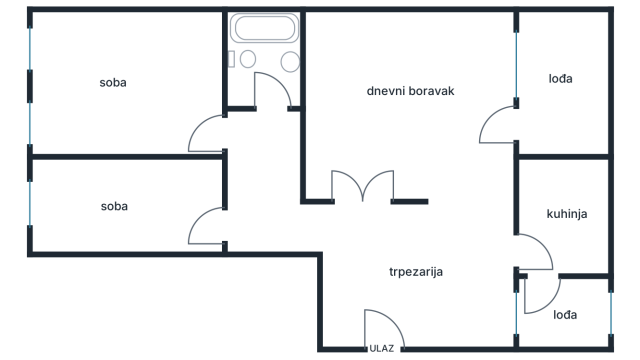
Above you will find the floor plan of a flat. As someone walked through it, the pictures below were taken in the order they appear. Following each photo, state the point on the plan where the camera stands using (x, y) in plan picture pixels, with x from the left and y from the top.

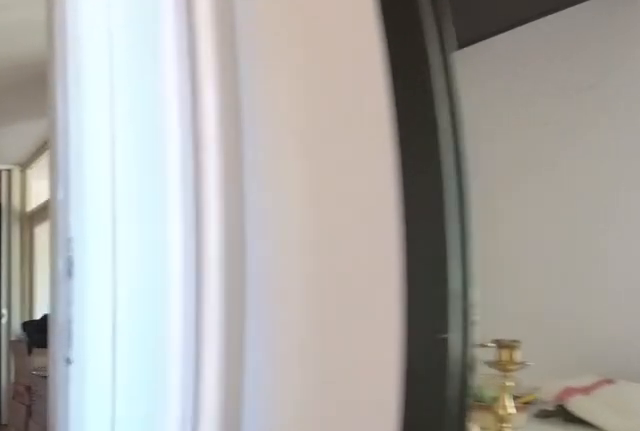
(543, 265)
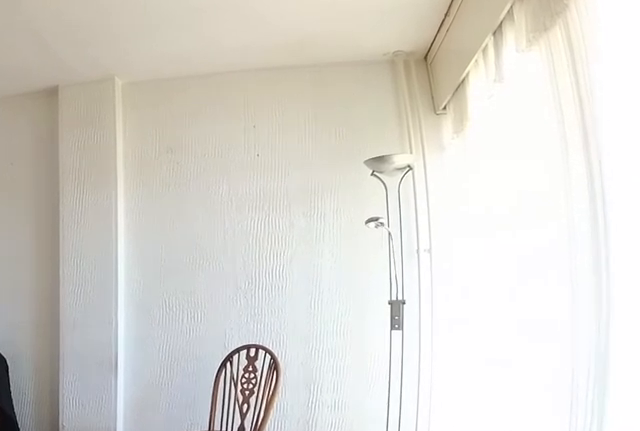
(496, 198)
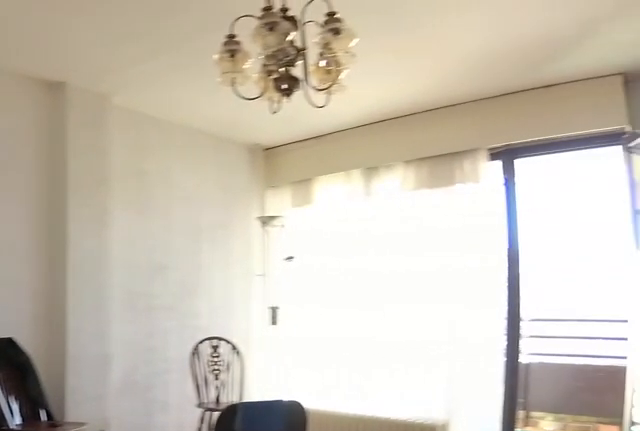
(335, 181)
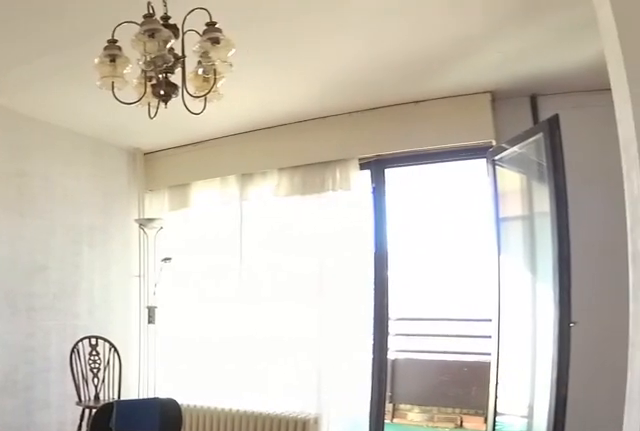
(329, 176)
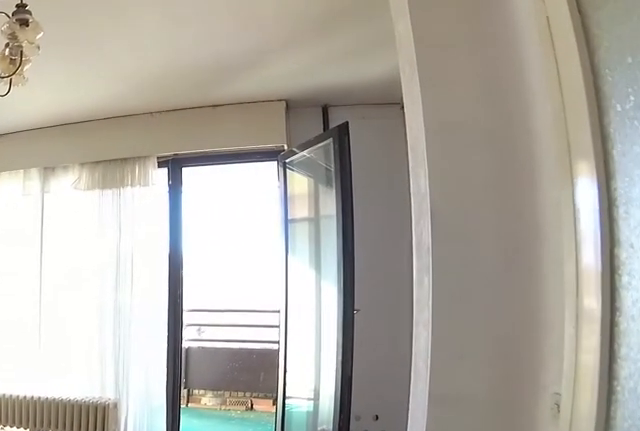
(330, 176)
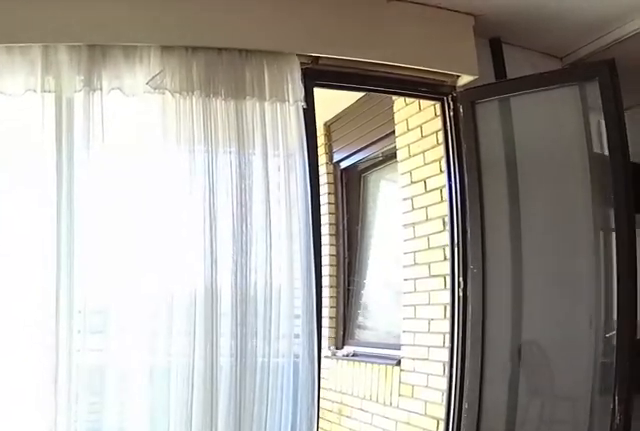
(407, 79)
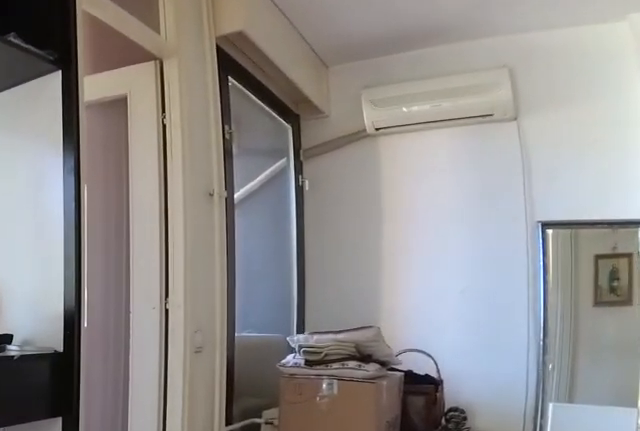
(456, 191)
